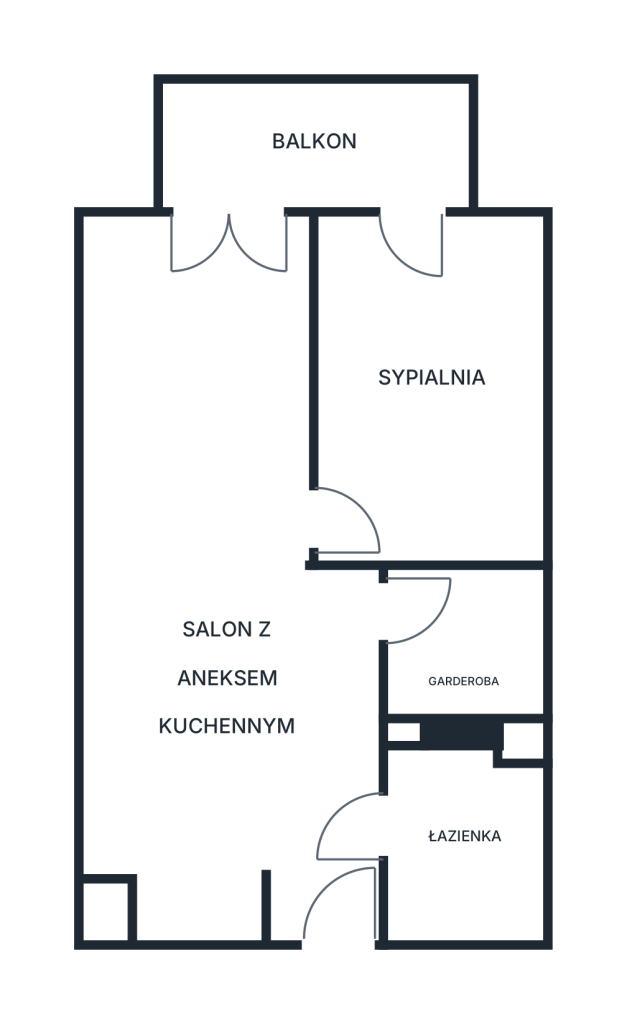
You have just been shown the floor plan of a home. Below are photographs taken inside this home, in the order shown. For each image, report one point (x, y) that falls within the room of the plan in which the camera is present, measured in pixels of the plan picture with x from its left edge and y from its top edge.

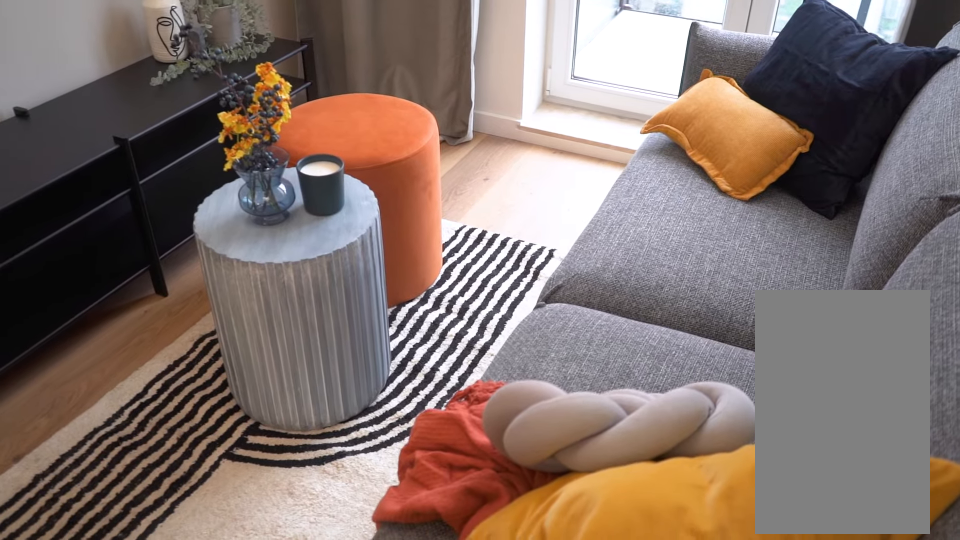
(212, 580)
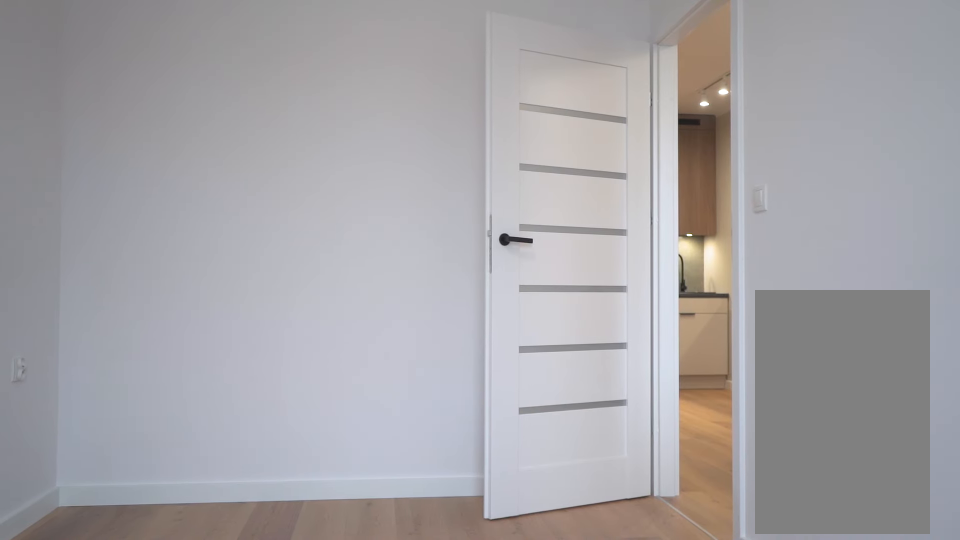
(426, 388)
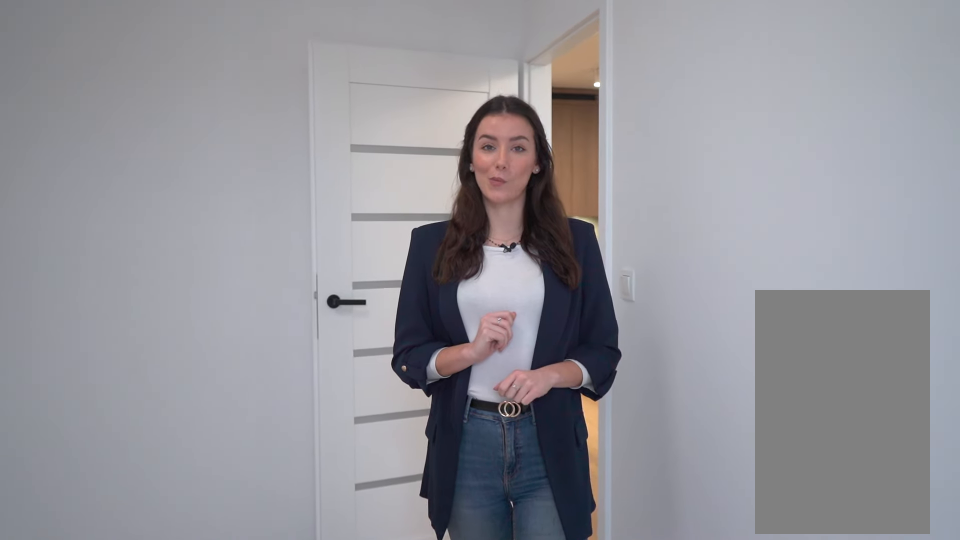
(426, 388)
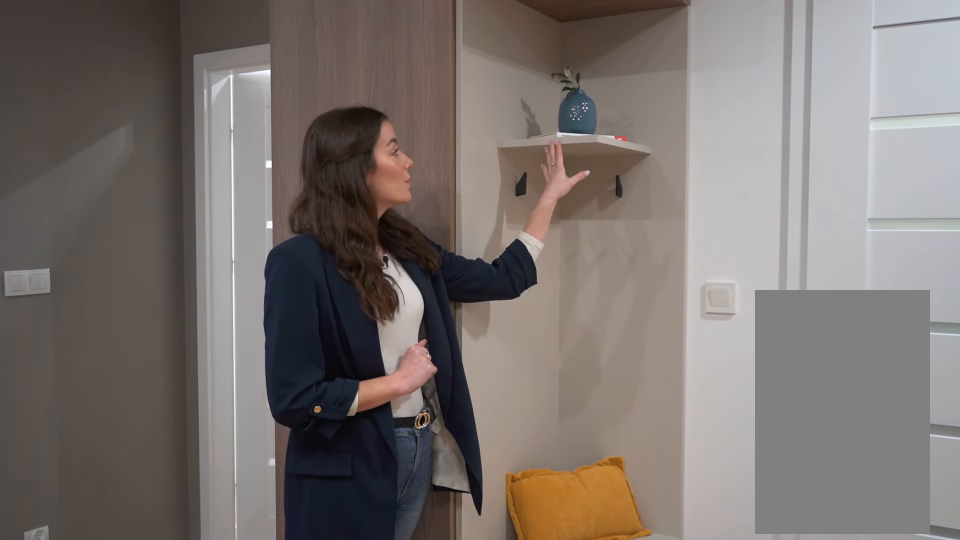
(213, 580)
